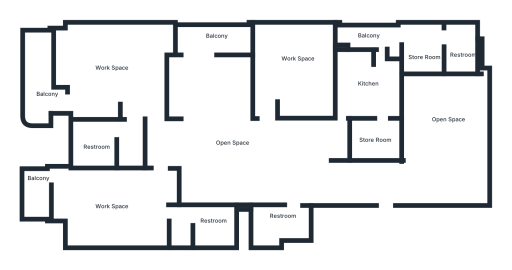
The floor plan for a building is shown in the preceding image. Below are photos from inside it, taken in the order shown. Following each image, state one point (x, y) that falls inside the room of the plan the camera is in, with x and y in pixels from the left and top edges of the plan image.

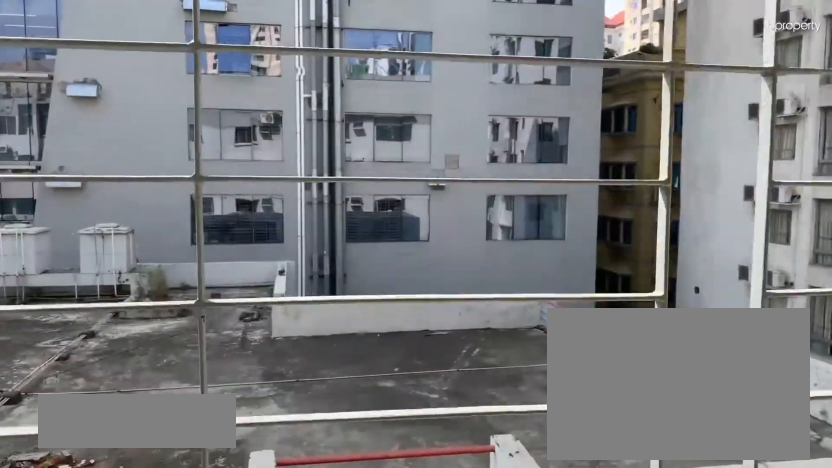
(210, 36)
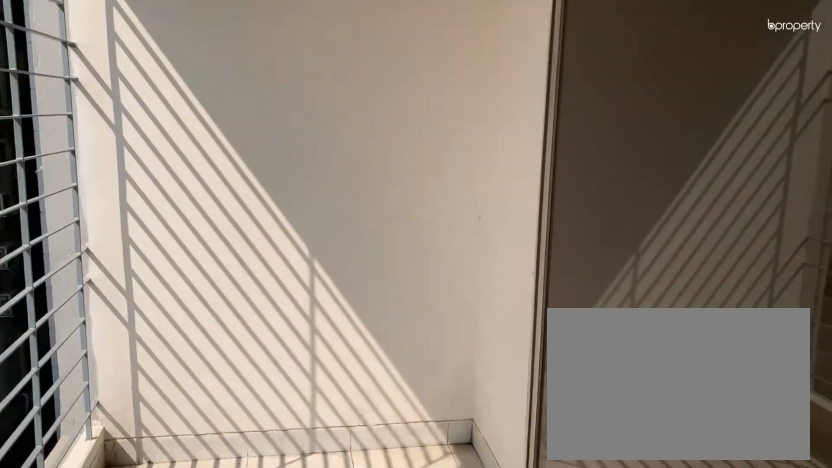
(207, 37)
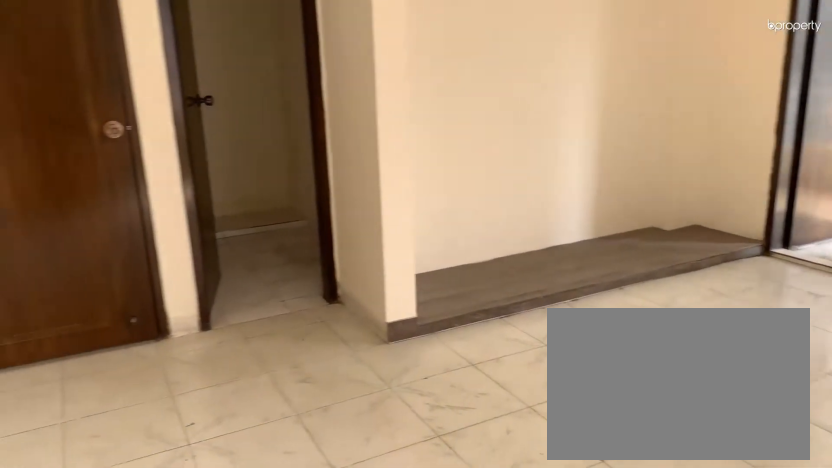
(121, 71)
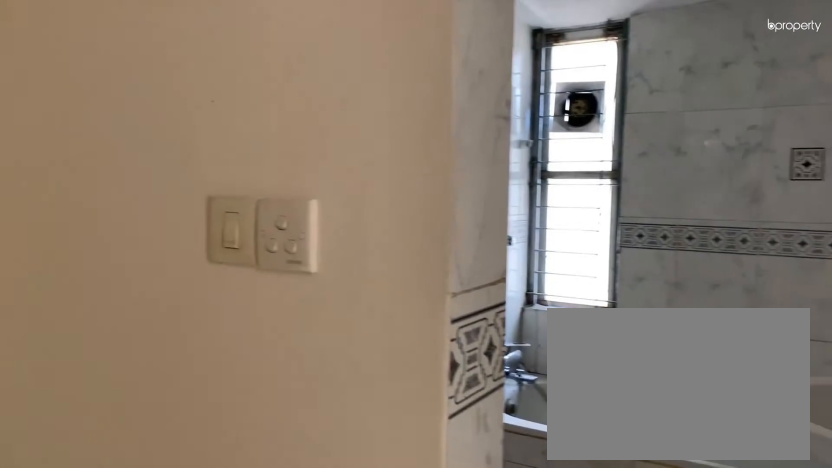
(101, 136)
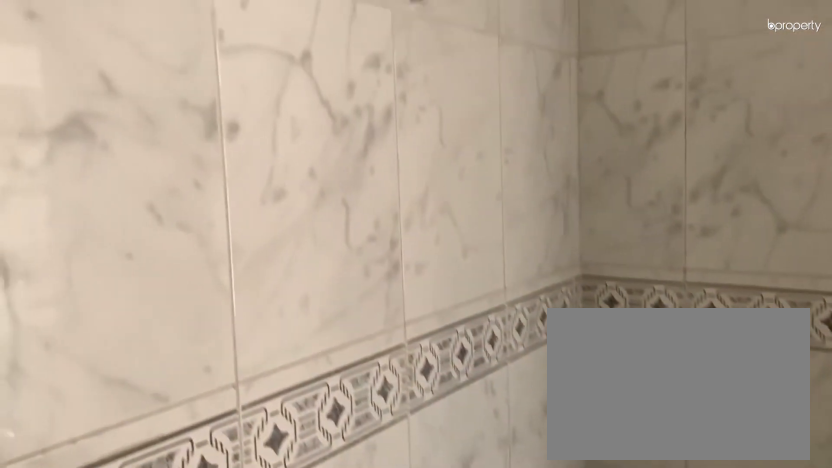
(101, 136)
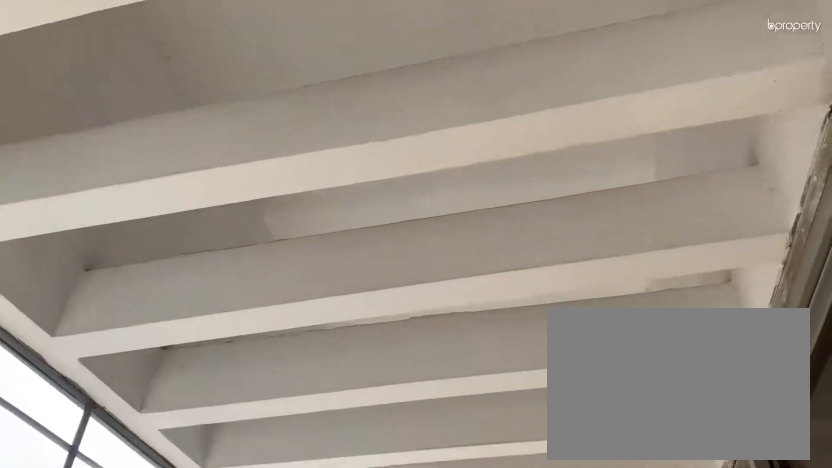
(37, 95)
